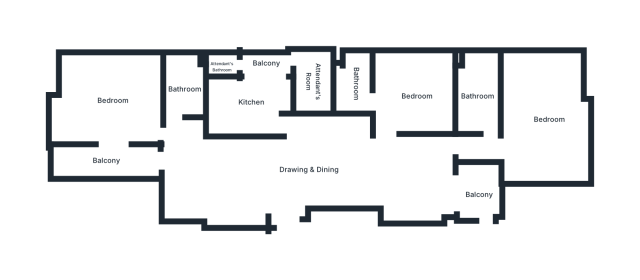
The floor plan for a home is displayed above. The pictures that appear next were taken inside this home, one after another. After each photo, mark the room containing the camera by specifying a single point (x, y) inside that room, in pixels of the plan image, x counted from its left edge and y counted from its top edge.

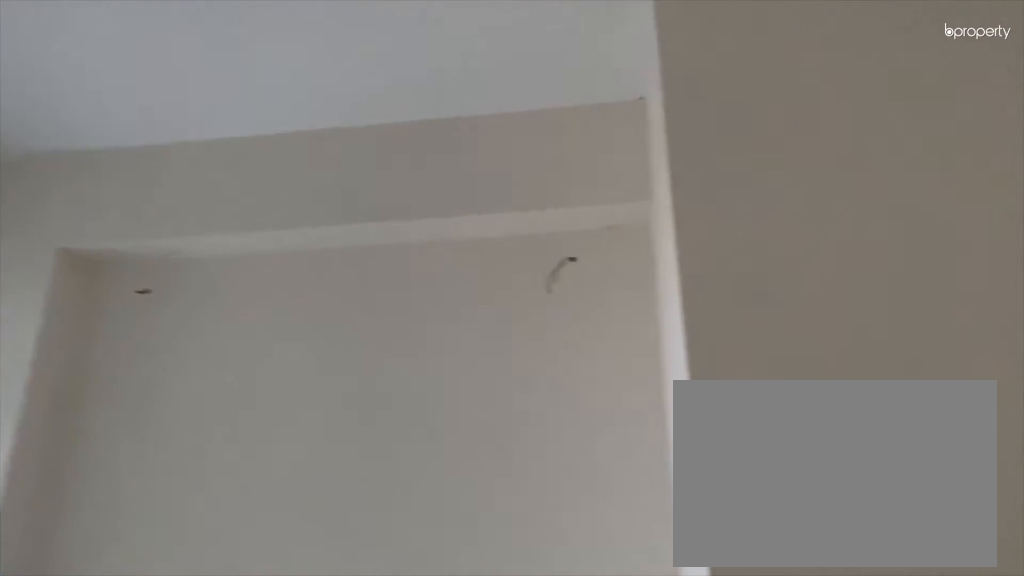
(403, 176)
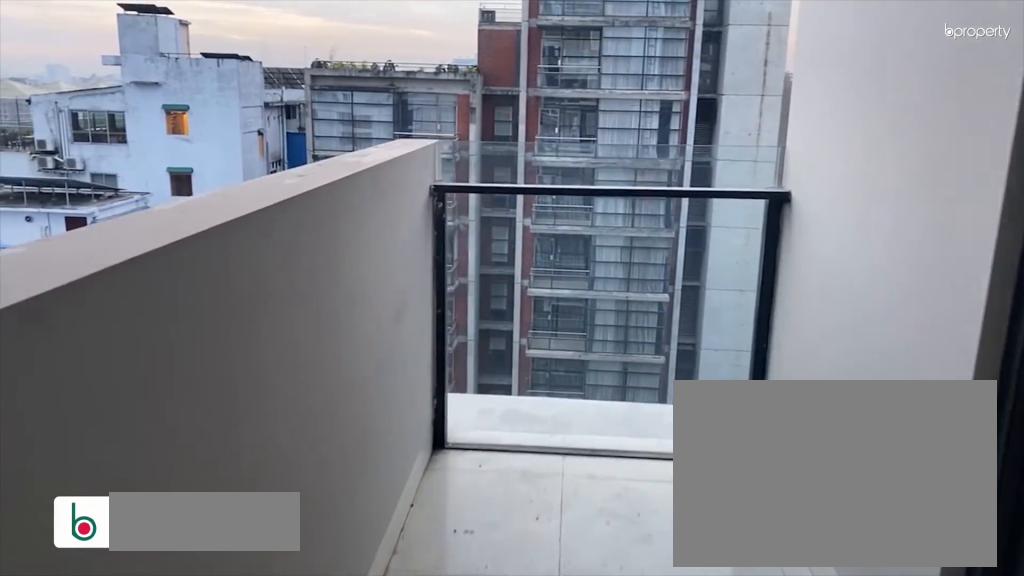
(105, 160)
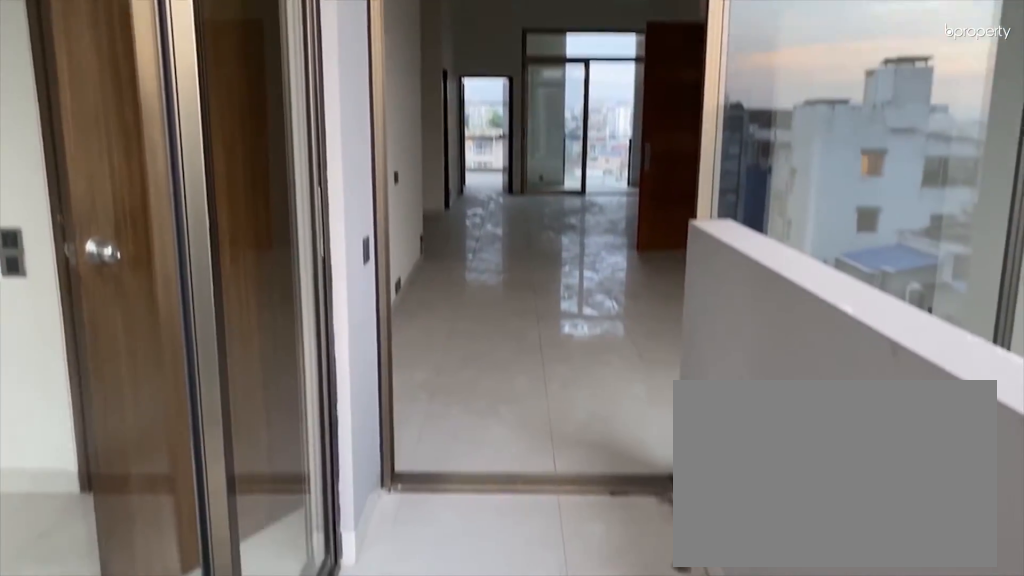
(105, 160)
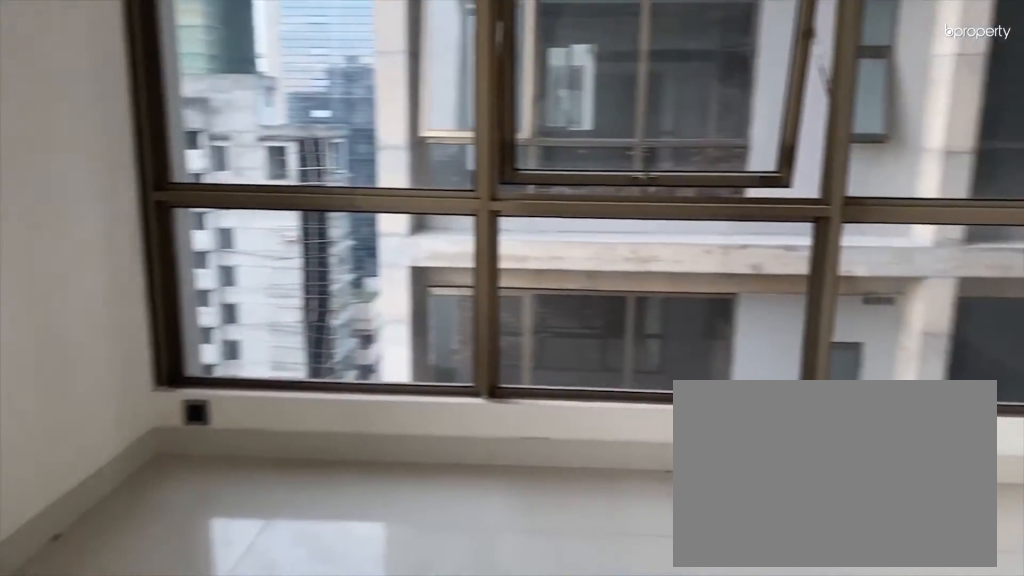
(112, 100)
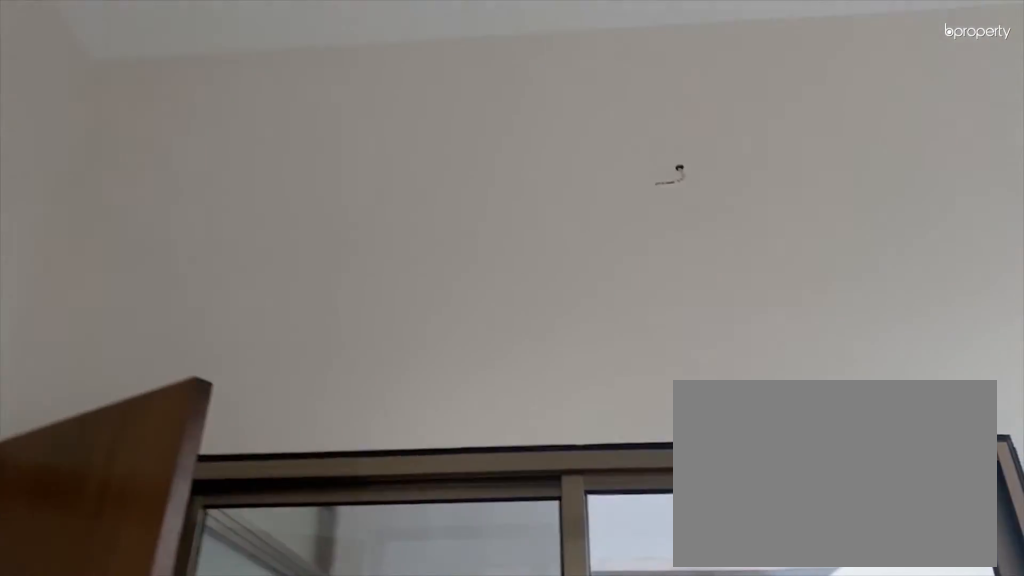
(112, 100)
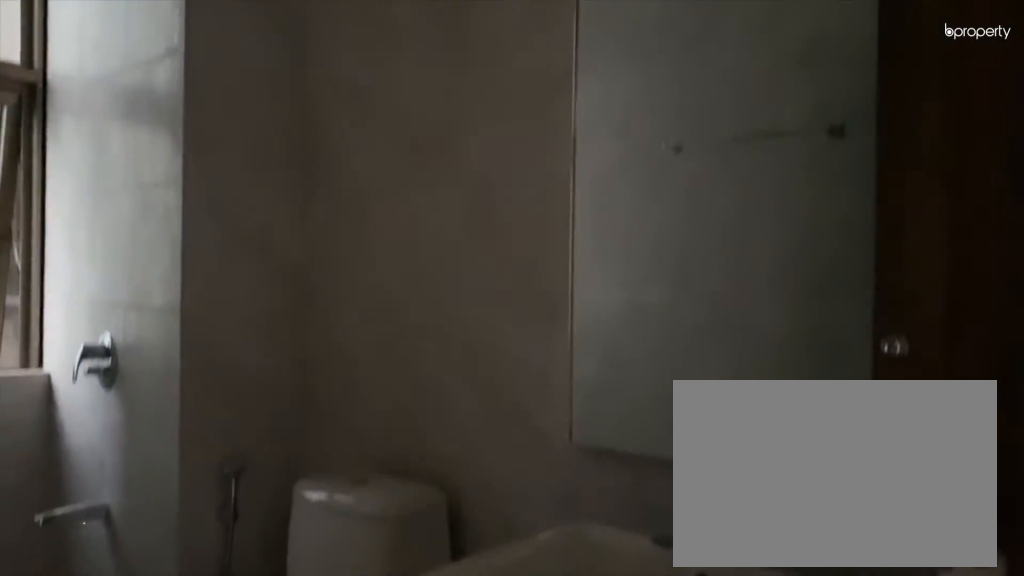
(183, 93)
